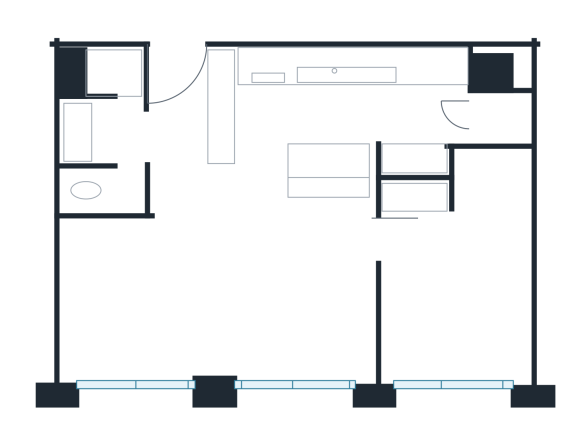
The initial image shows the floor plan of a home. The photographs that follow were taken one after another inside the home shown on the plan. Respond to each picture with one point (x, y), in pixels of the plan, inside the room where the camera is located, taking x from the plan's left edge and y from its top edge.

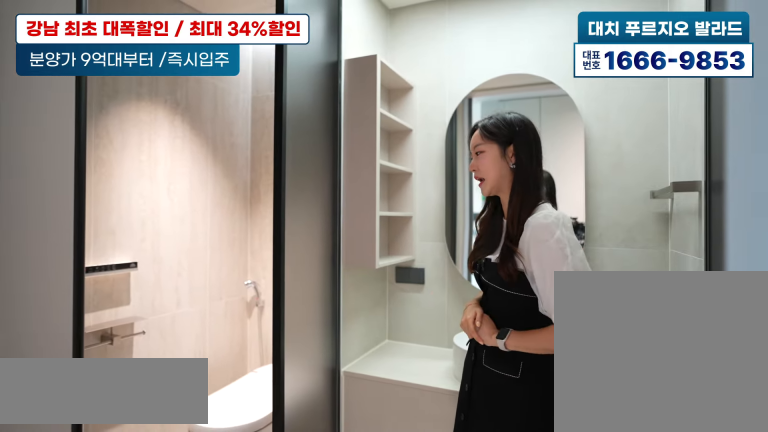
(114, 121)
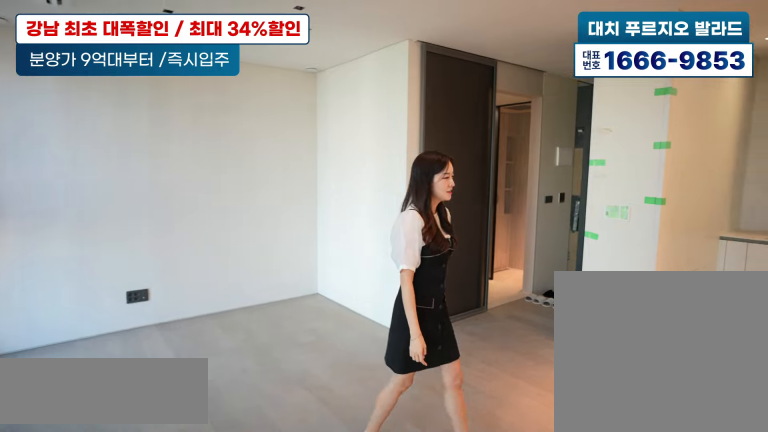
(195, 277)
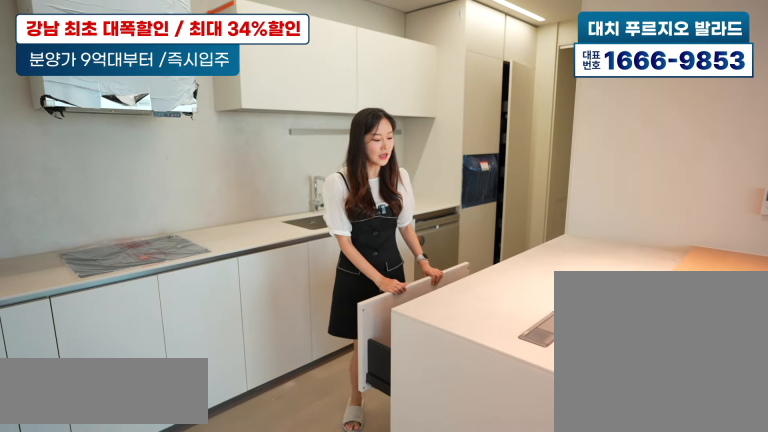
(366, 105)
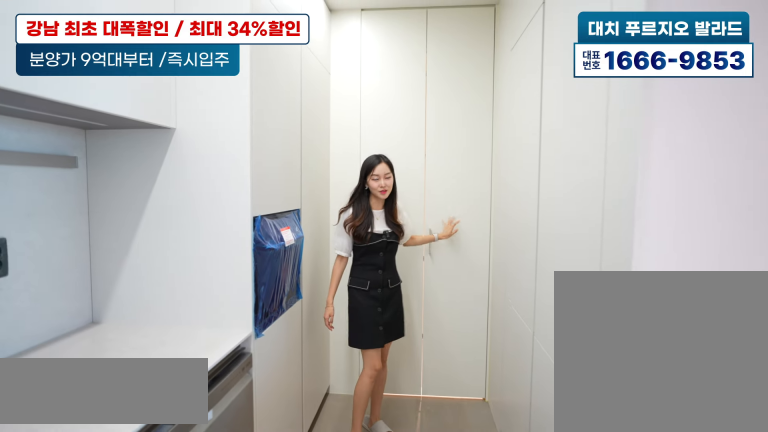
(366, 105)
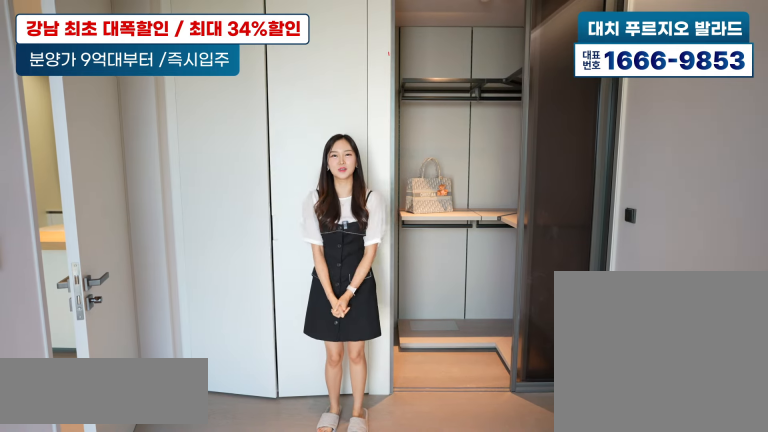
(450, 290)
